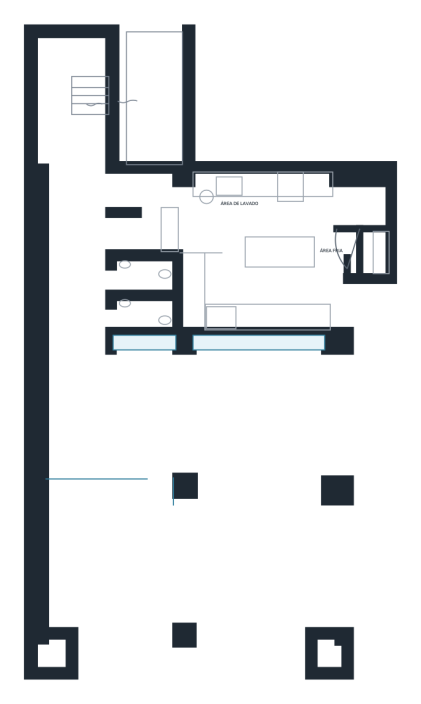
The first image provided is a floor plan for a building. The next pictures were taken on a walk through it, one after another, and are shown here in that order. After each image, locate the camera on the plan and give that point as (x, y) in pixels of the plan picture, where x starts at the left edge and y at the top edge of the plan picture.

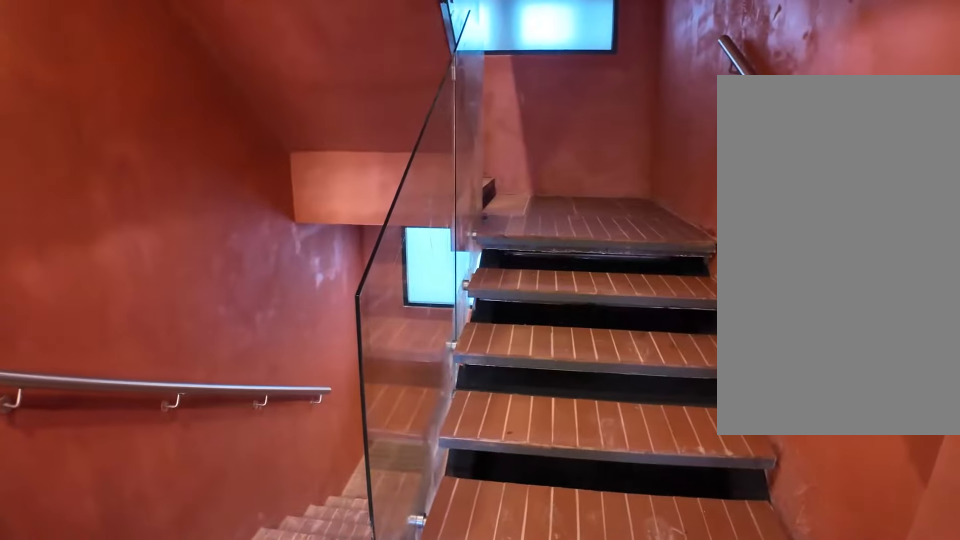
(85, 187)
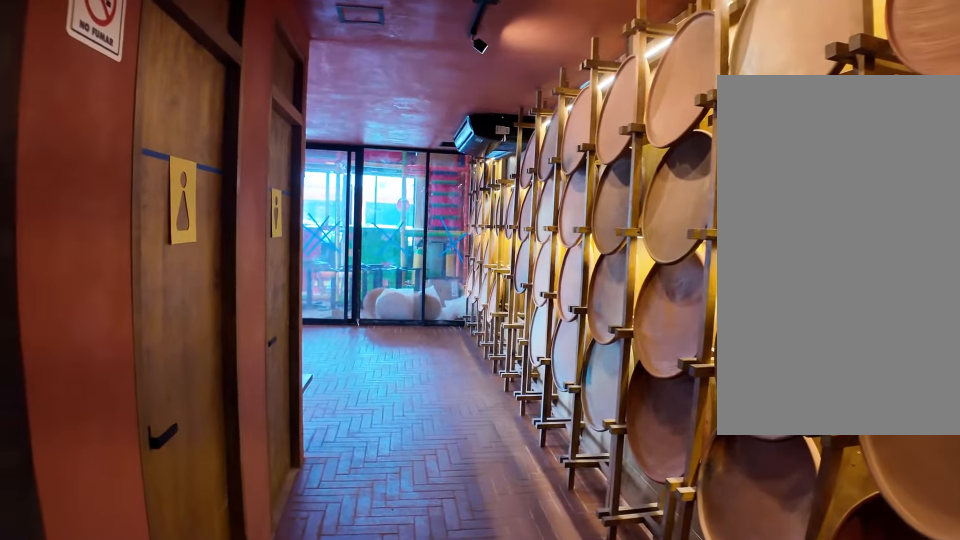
(85, 300)
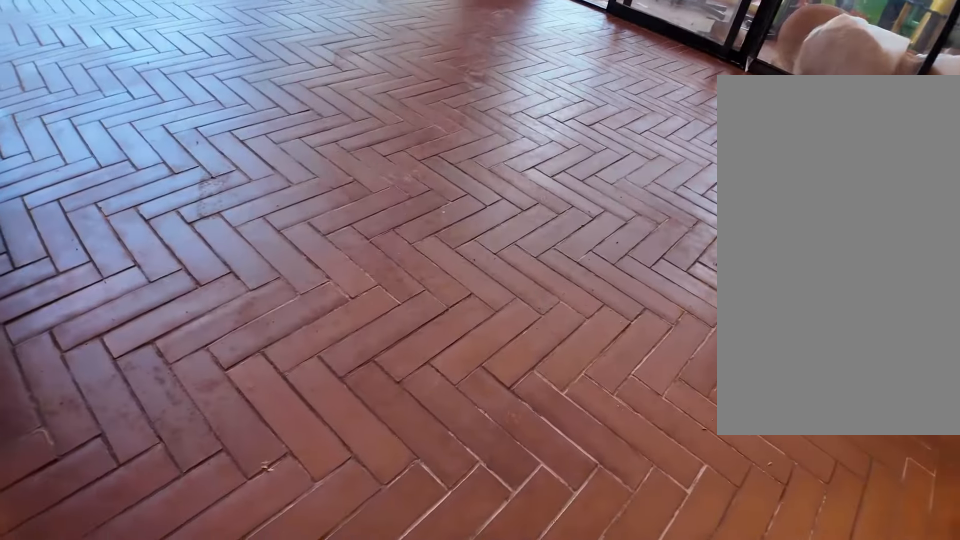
(83, 299)
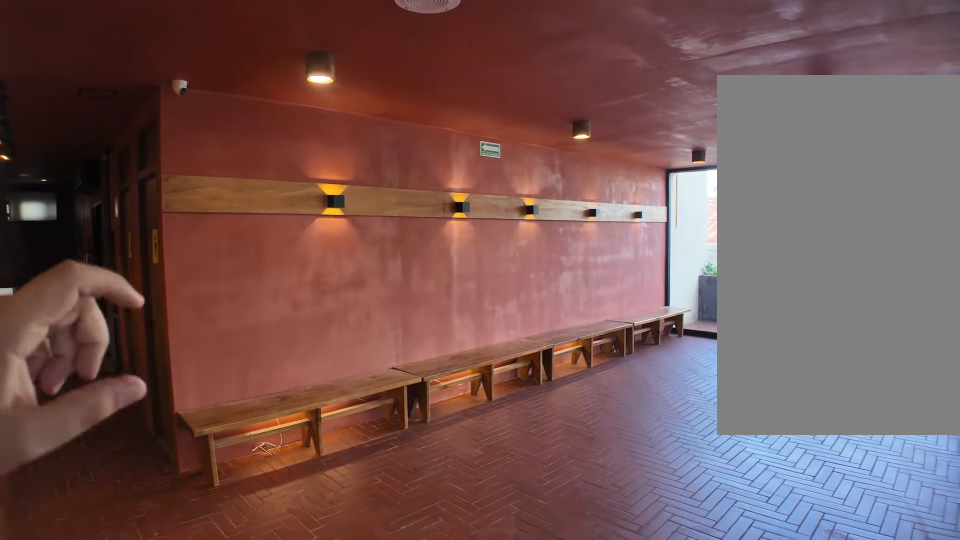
(84, 402)
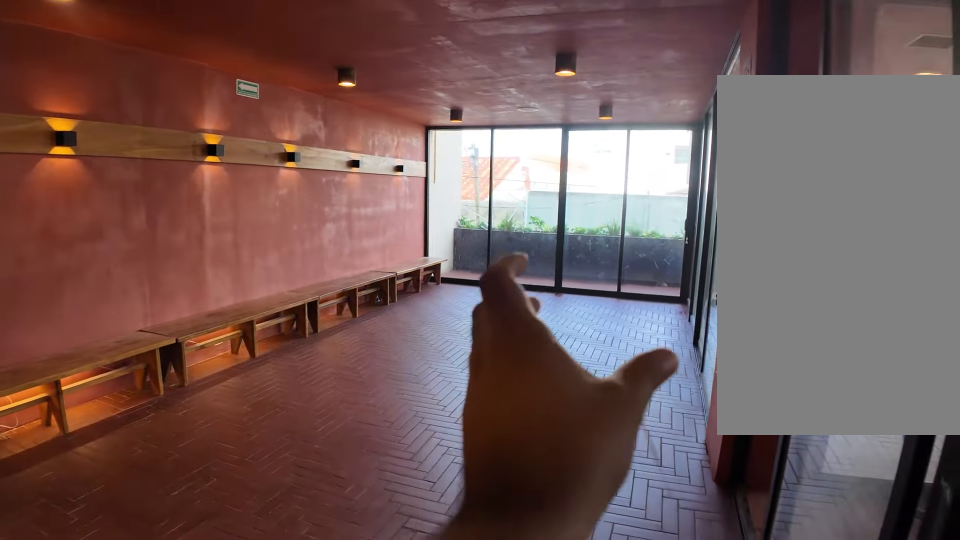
(83, 403)
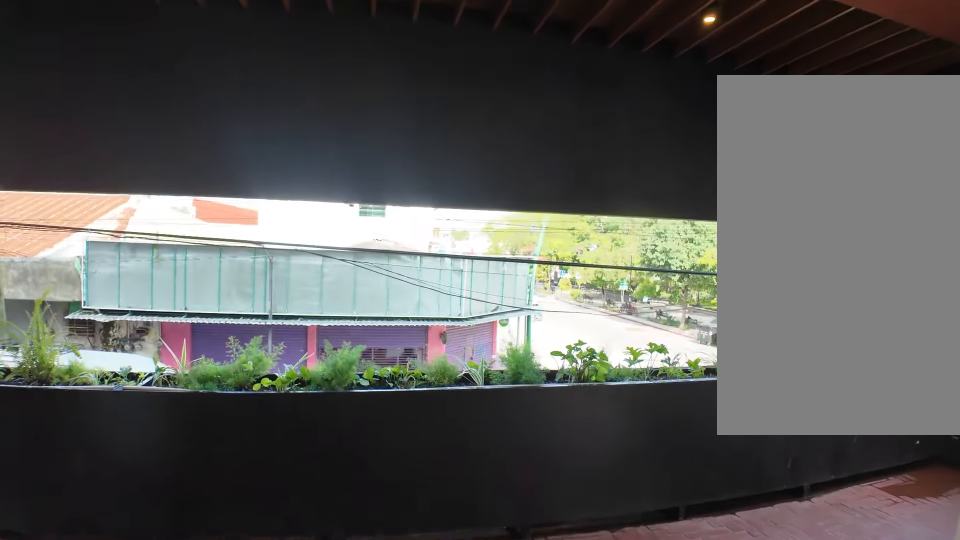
(286, 565)
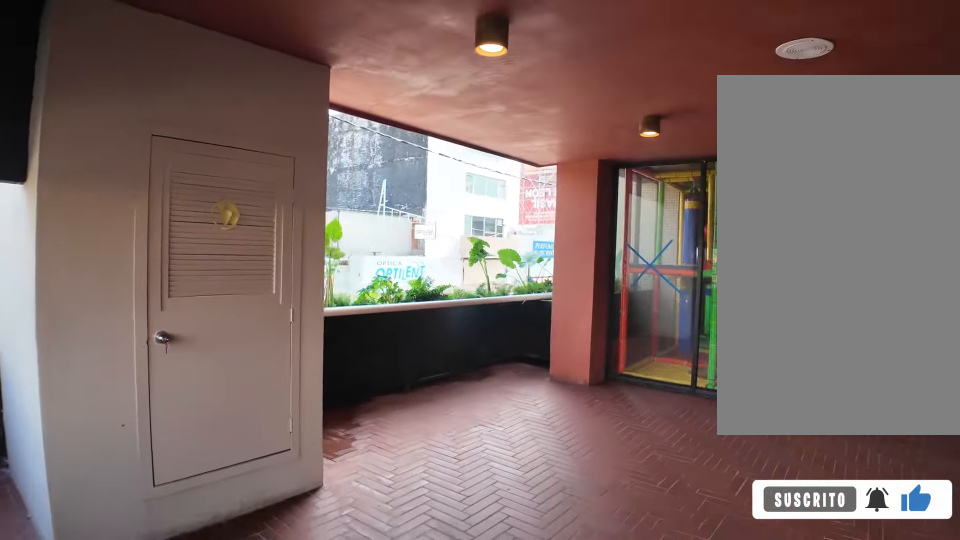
(286, 565)
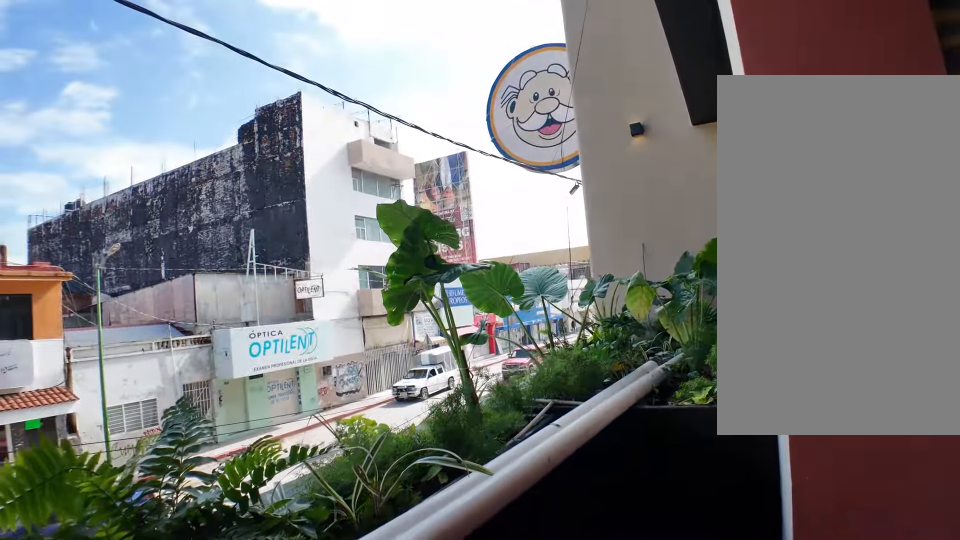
(289, 563)
